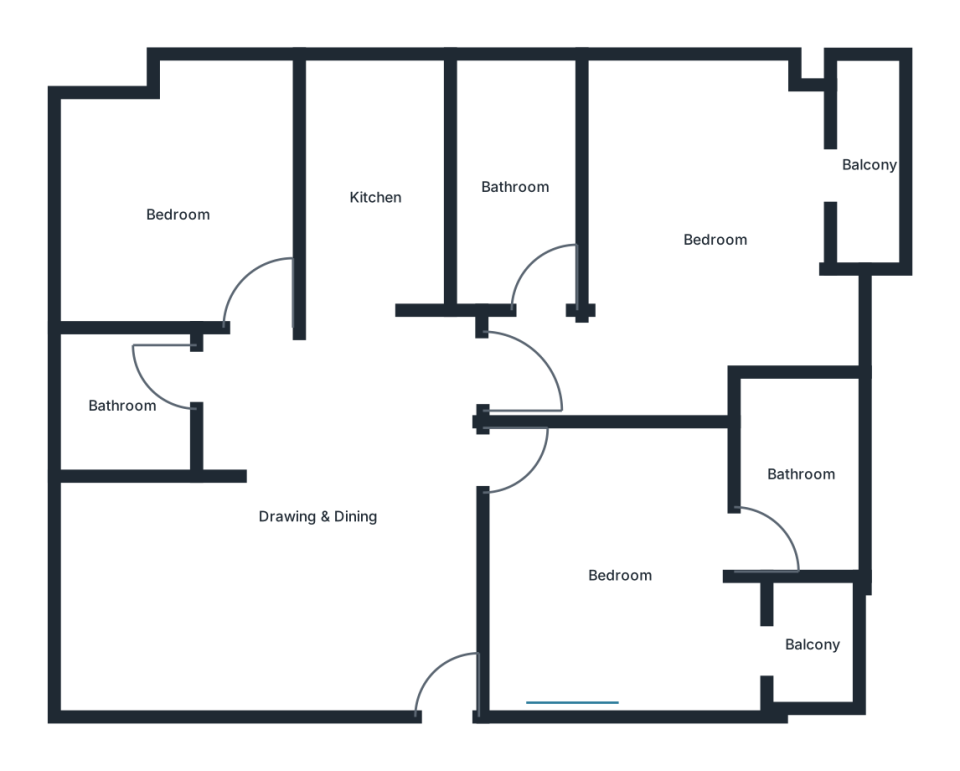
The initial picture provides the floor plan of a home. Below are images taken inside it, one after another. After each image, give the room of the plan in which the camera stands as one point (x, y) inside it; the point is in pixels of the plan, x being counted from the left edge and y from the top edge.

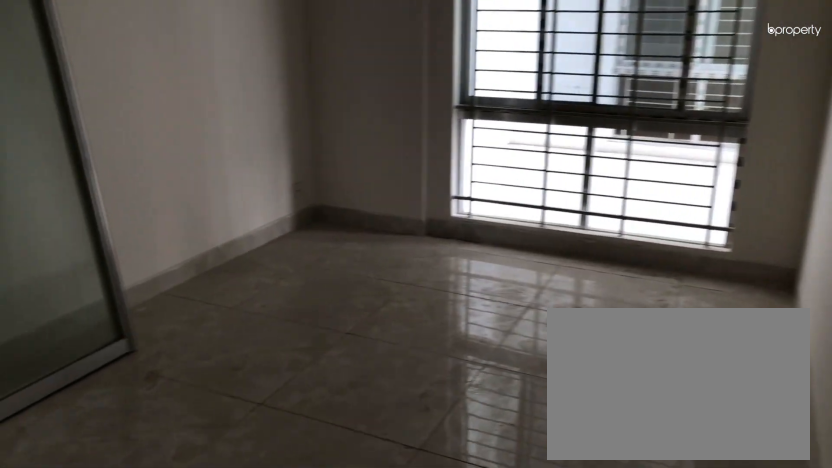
(317, 515)
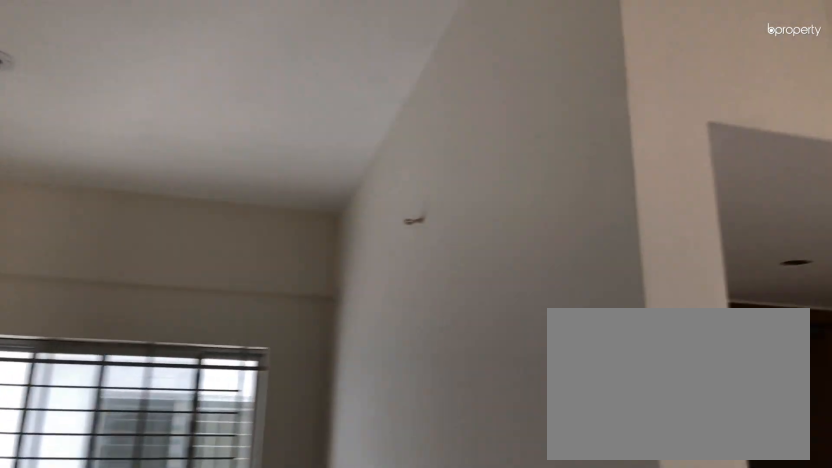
(317, 515)
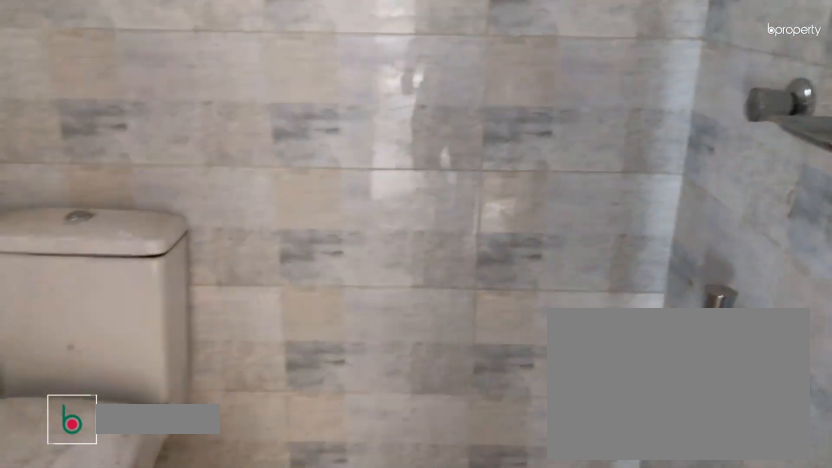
(124, 405)
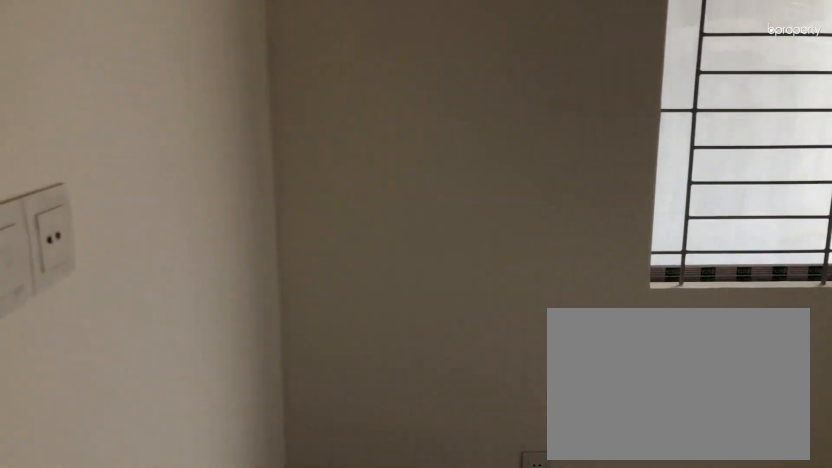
(180, 215)
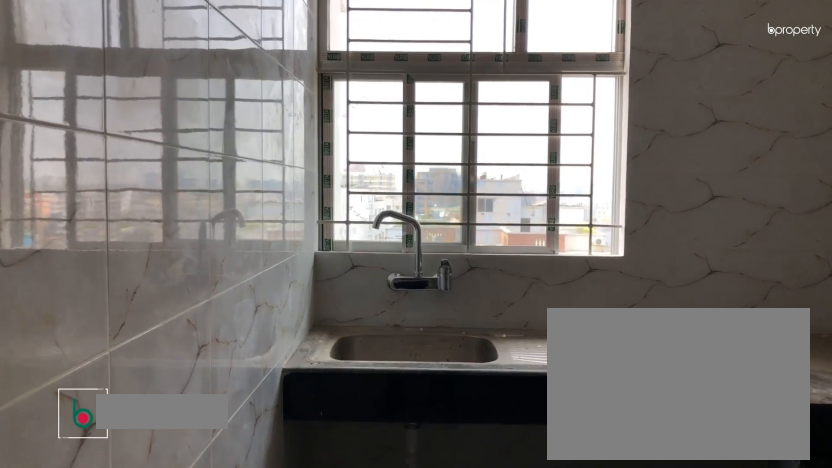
(378, 197)
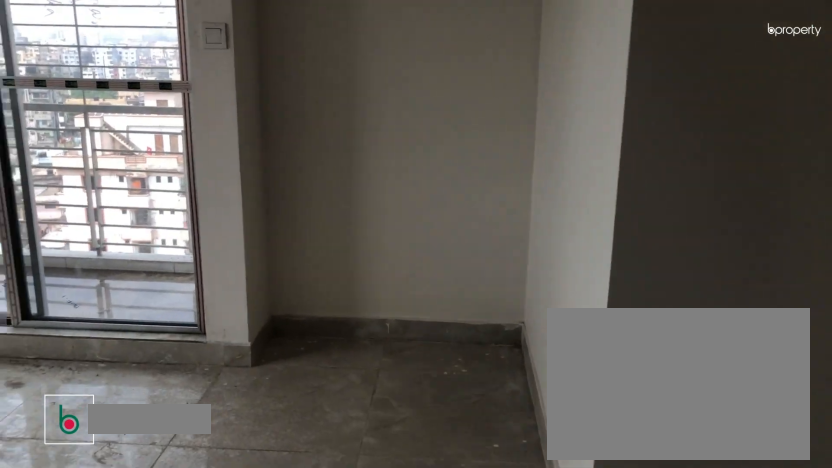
(714, 240)
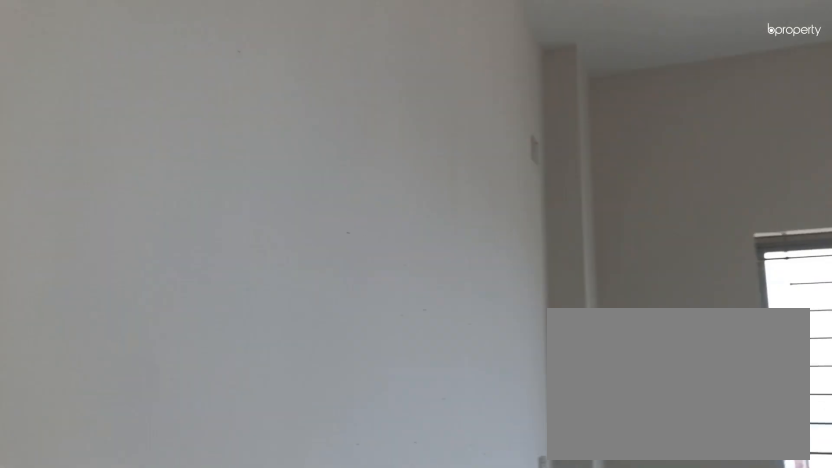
(714, 240)
